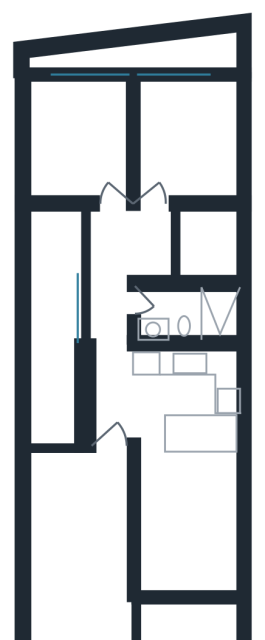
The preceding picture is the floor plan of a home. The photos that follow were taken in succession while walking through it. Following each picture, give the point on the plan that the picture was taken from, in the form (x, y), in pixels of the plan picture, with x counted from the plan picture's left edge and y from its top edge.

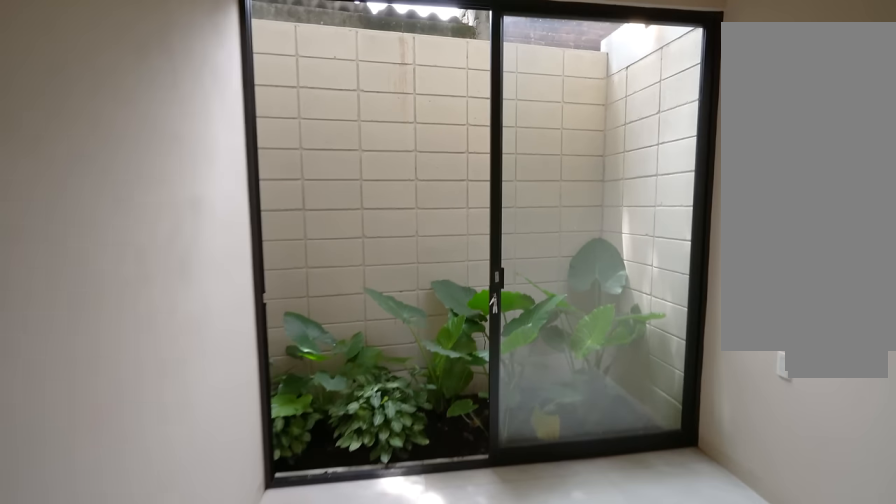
(162, 185)
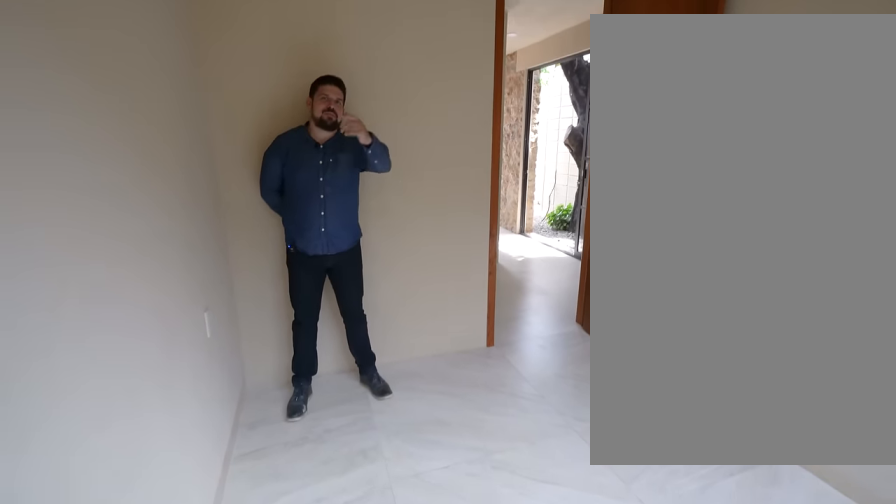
(230, 105)
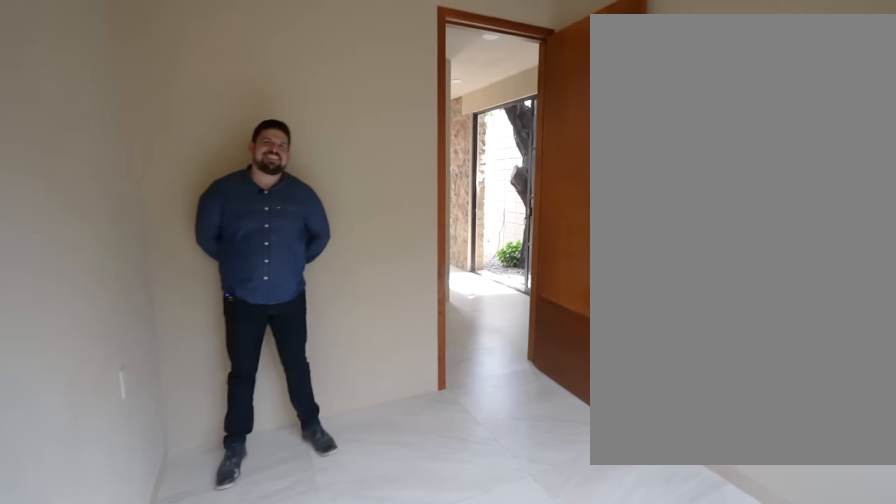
(230, 104)
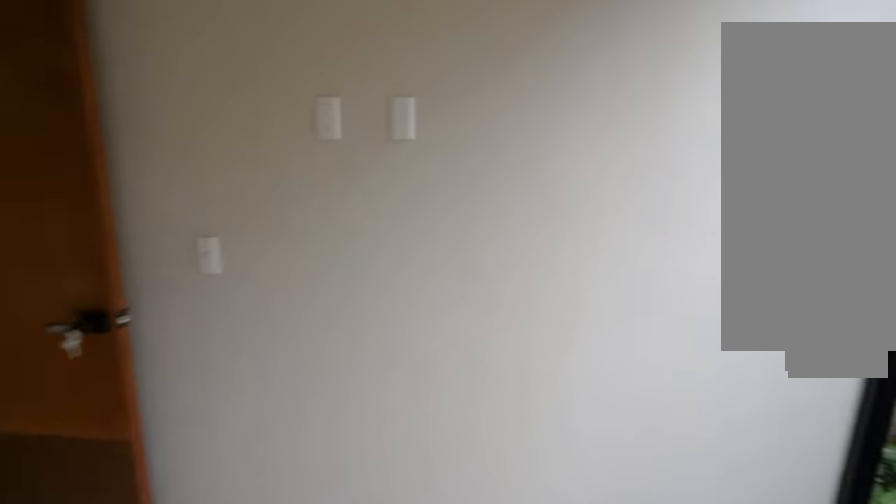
(225, 95)
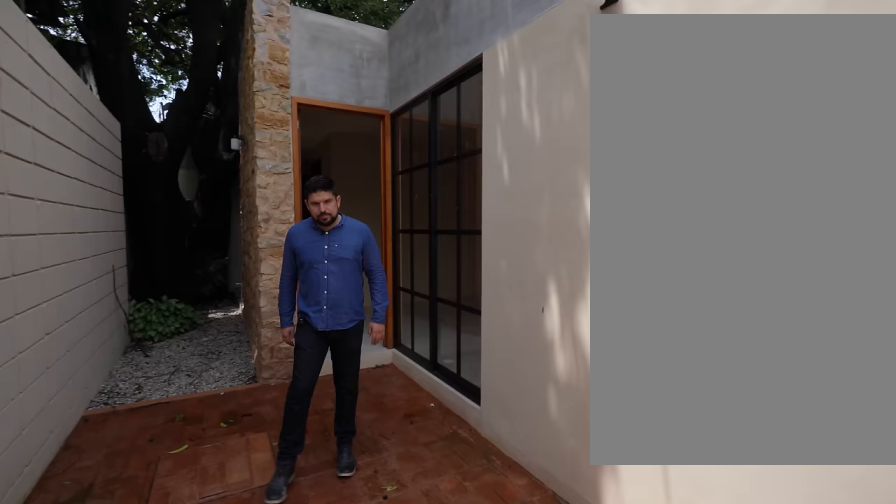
(85, 559)
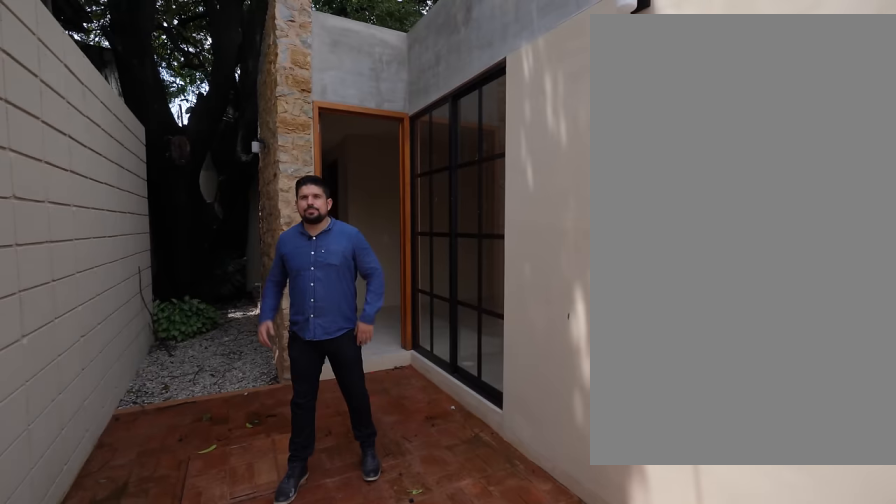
(81, 578)
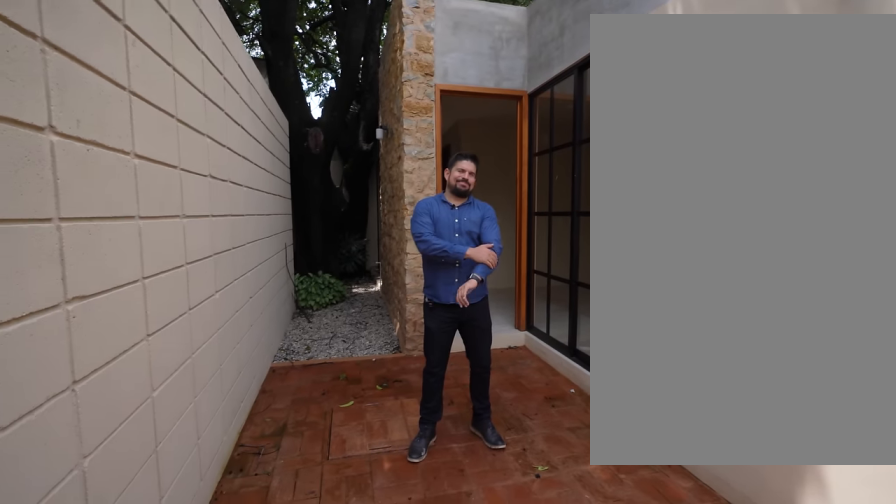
(81, 626)
